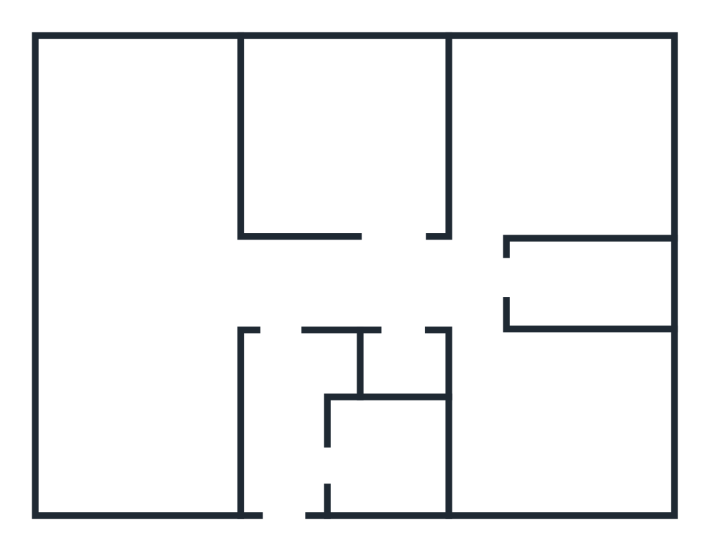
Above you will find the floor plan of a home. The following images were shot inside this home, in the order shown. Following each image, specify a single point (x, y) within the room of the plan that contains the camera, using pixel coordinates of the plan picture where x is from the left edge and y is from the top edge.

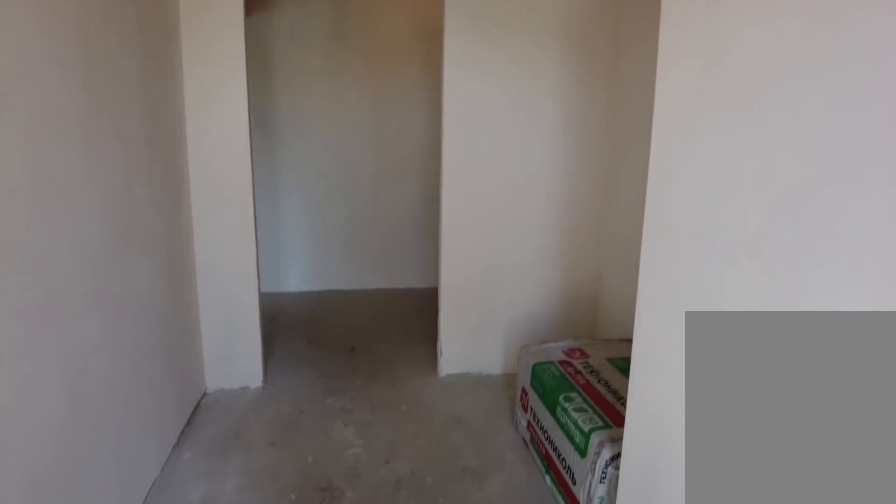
(297, 481)
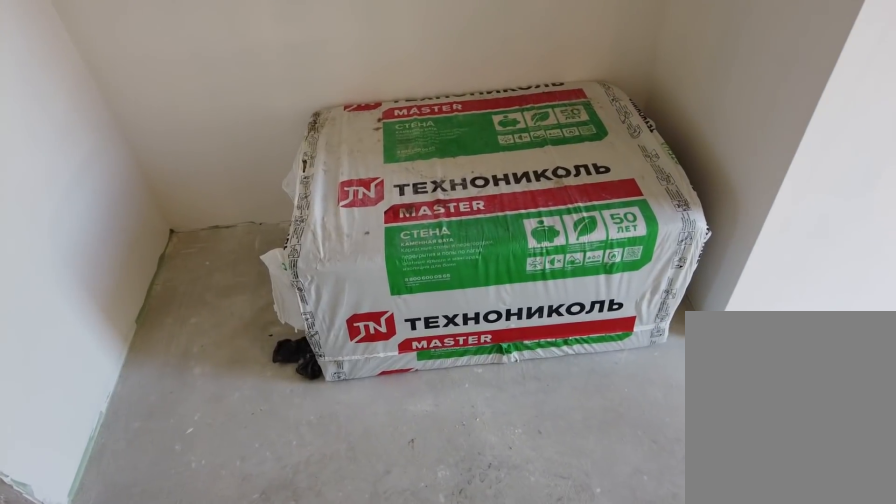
(278, 385)
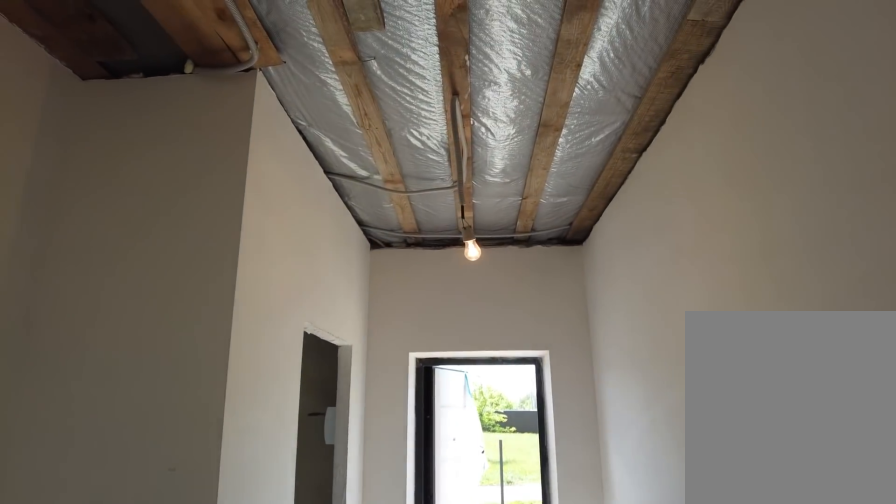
(278, 385)
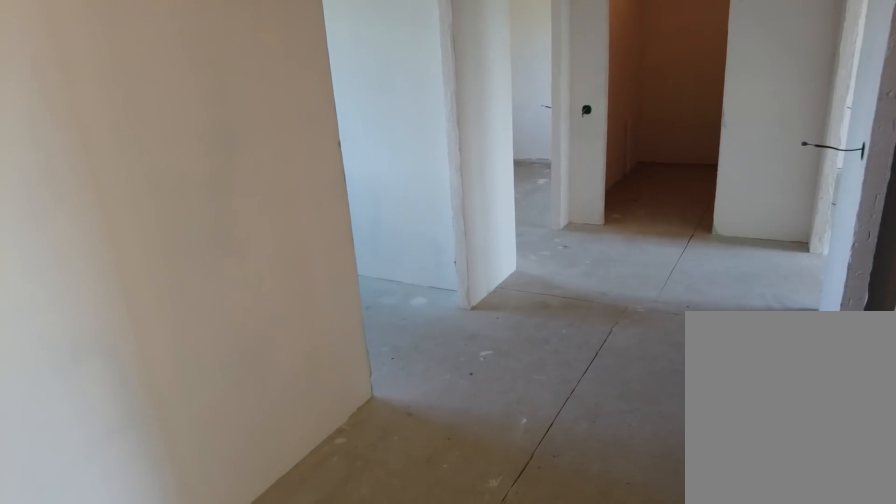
(284, 307)
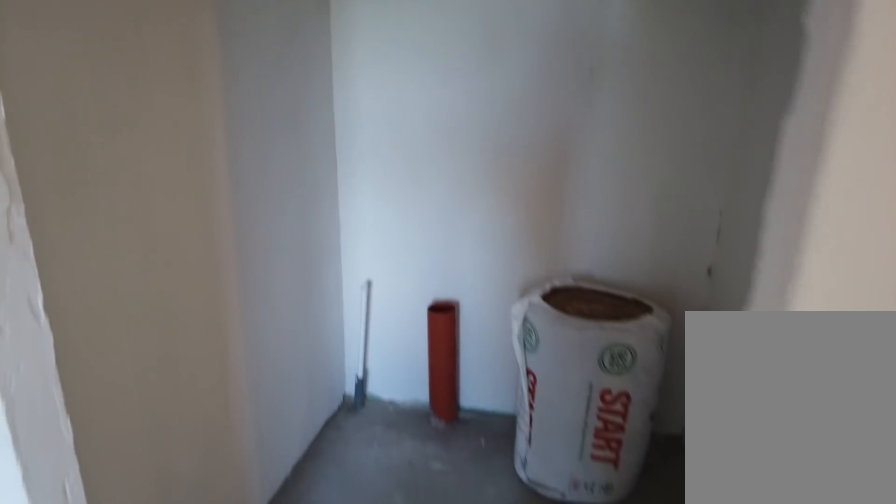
(413, 300)
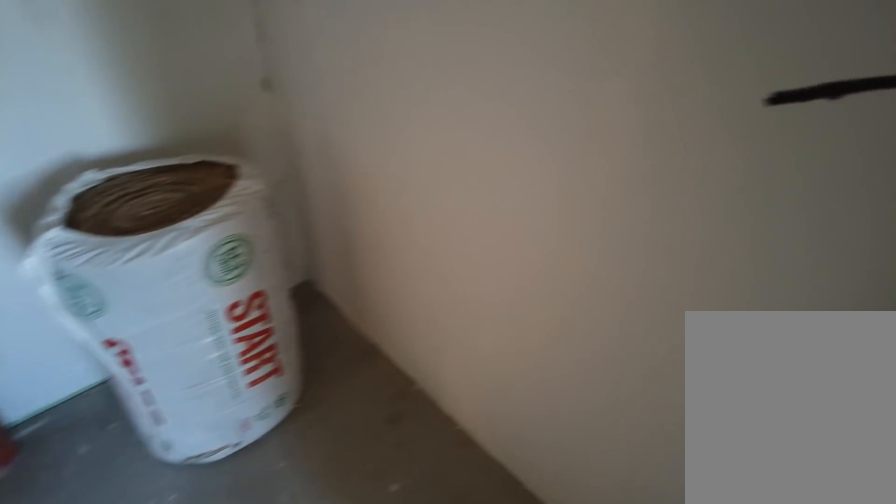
(413, 300)
